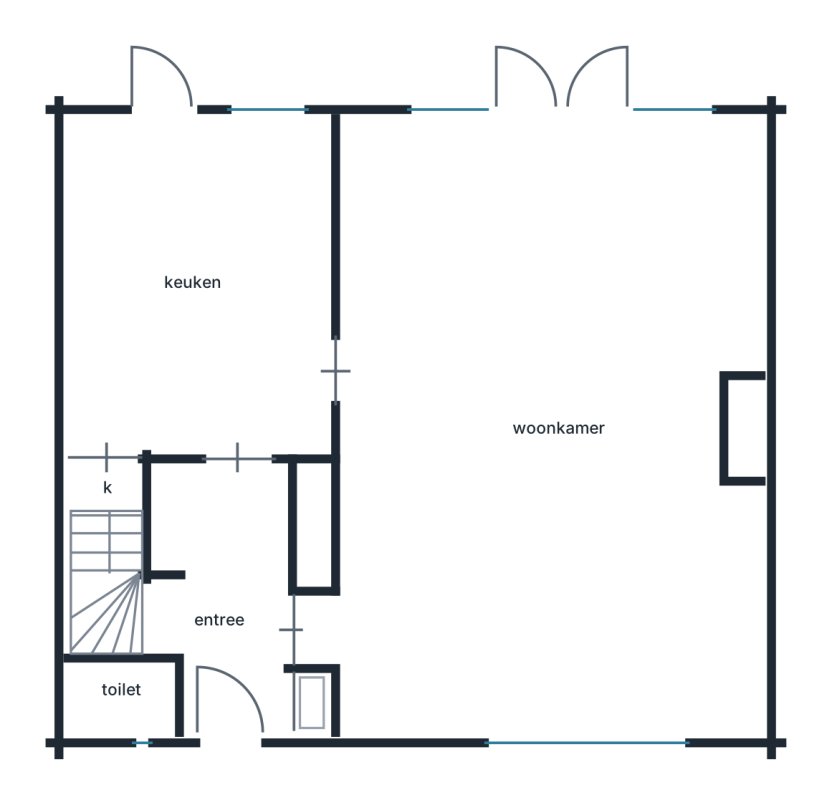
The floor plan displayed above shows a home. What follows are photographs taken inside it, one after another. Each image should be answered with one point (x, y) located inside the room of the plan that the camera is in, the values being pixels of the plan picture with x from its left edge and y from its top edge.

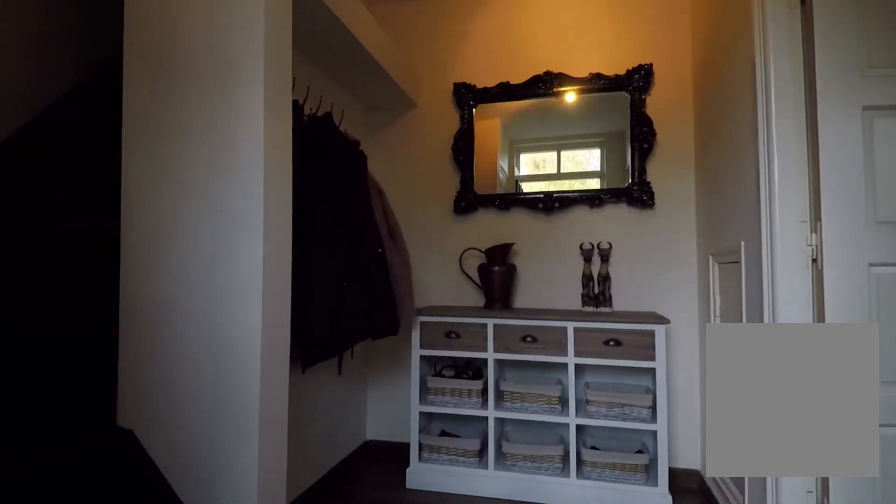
(224, 596)
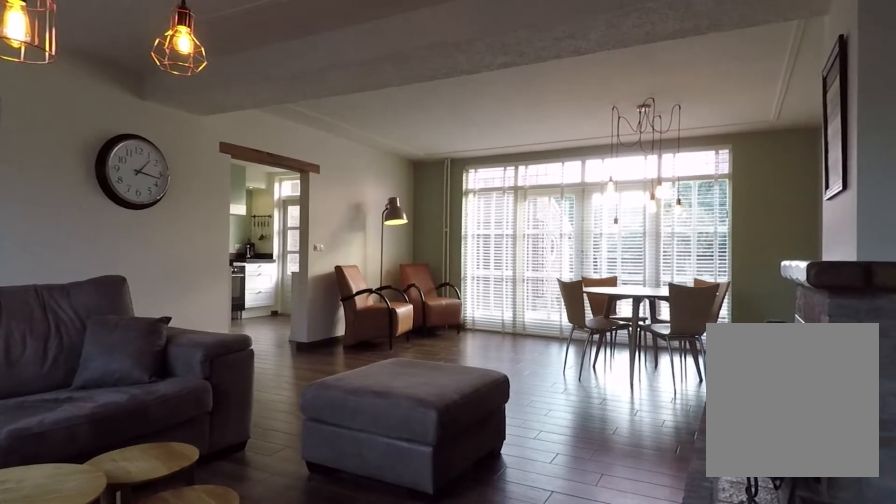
(553, 195)
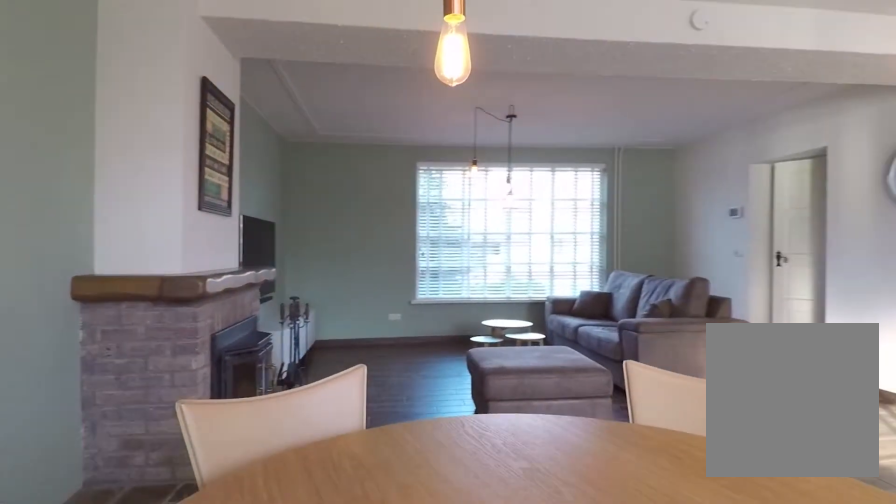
(553, 195)
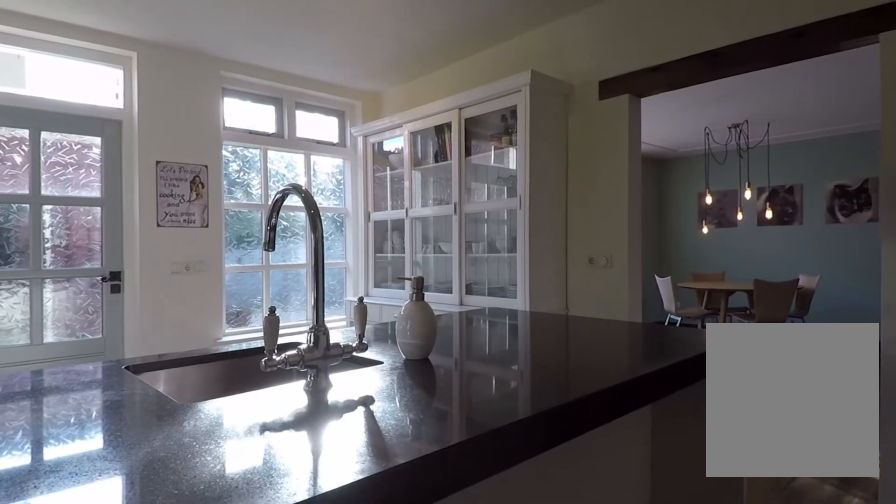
(201, 246)
